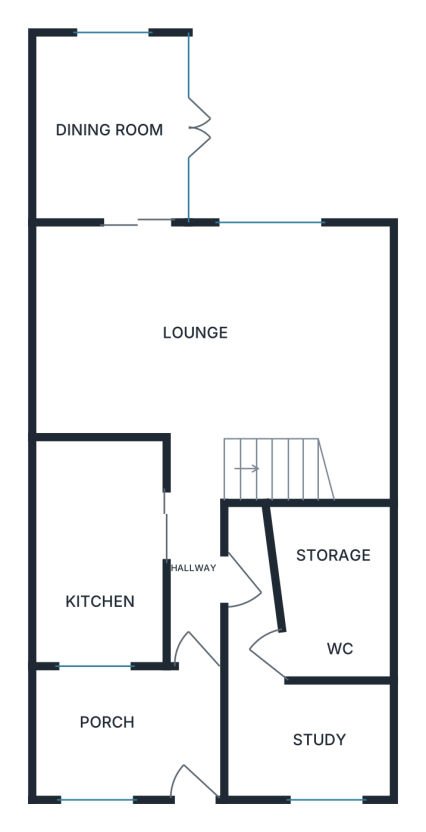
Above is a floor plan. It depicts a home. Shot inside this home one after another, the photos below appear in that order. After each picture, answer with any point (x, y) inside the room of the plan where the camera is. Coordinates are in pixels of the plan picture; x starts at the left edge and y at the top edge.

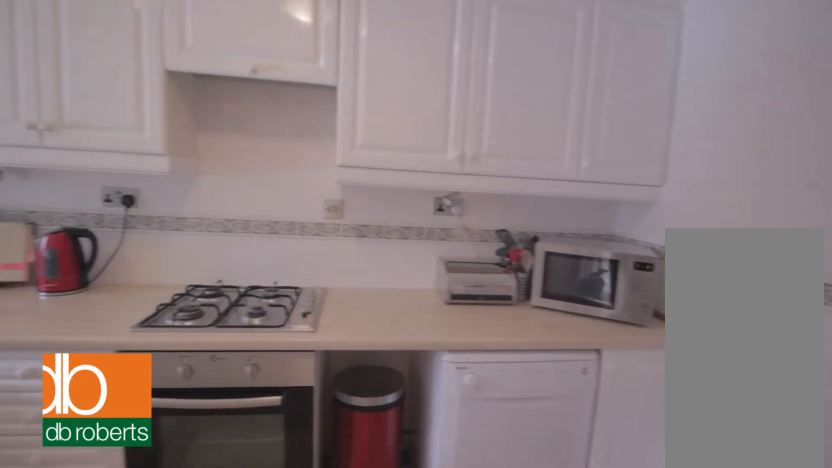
(101, 550)
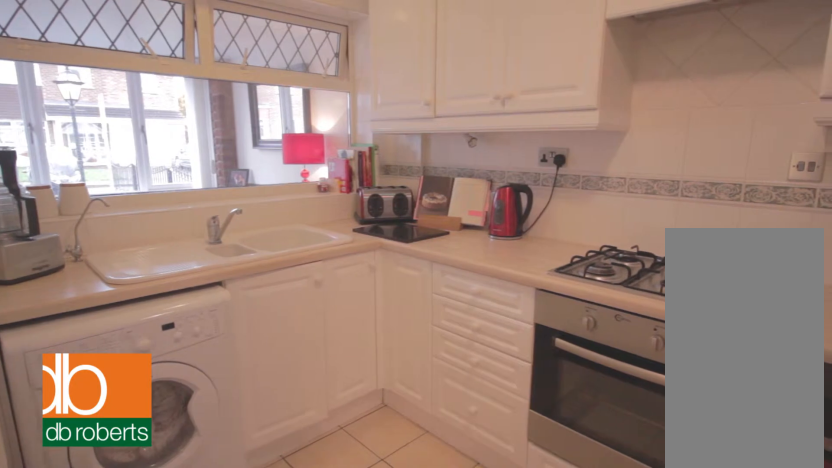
(101, 550)
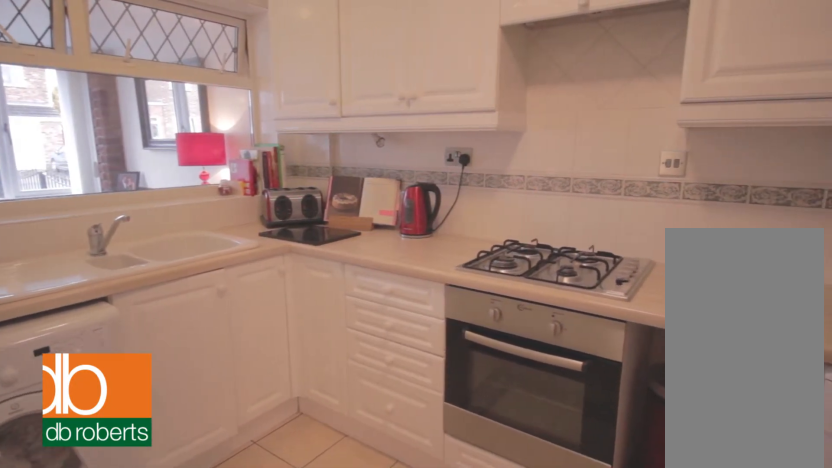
(101, 550)
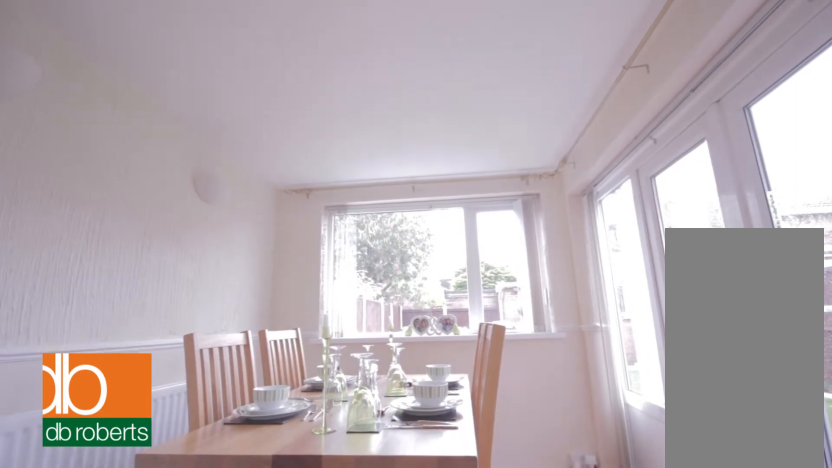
(111, 130)
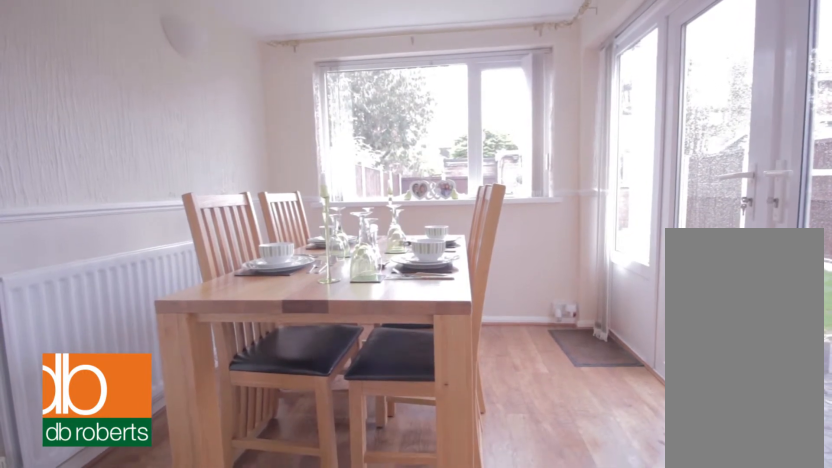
(111, 130)
